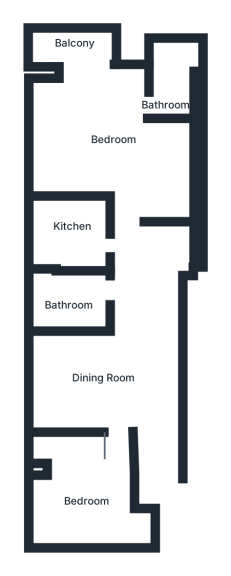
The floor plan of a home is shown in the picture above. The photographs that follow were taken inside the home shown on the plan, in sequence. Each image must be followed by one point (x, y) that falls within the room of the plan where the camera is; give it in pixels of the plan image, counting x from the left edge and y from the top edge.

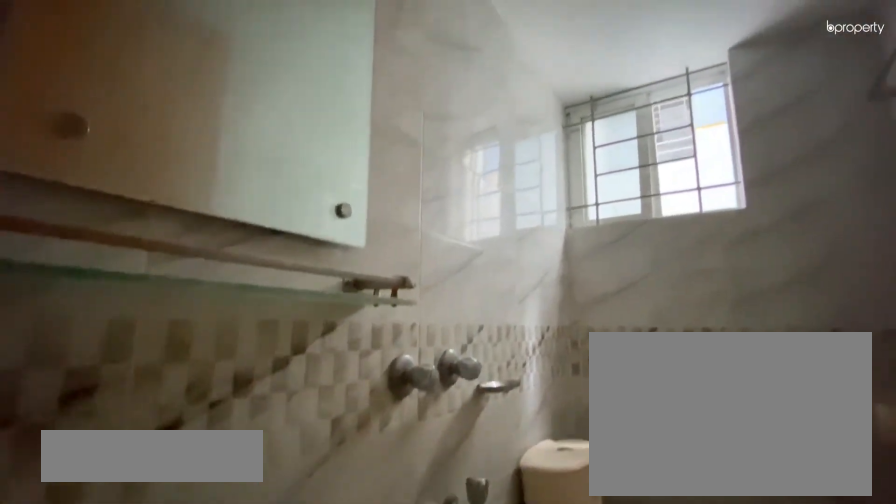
(76, 300)
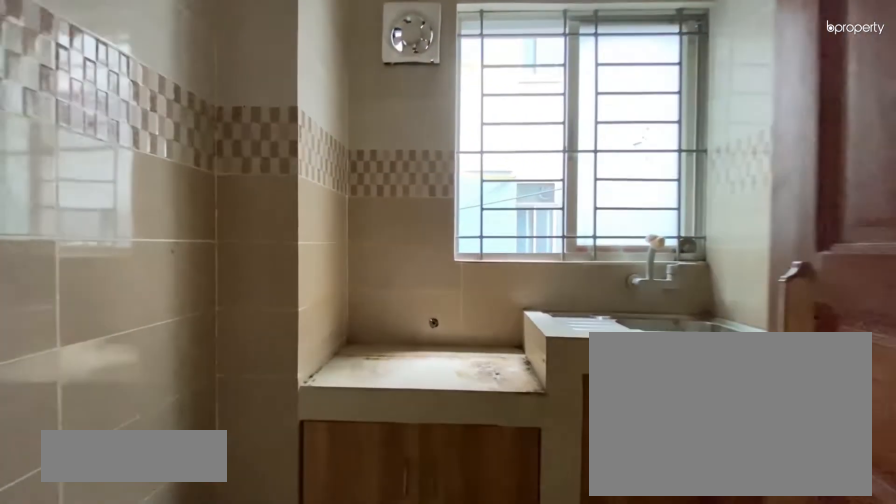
(72, 235)
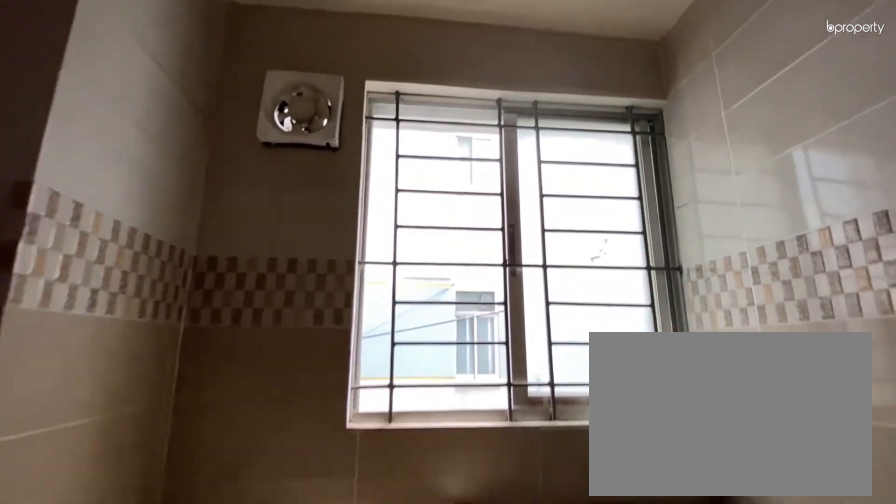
(82, 240)
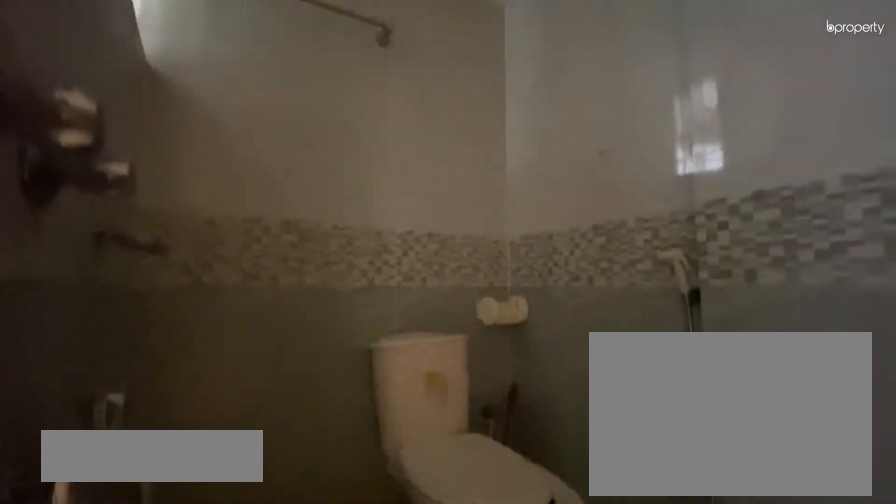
(176, 96)
